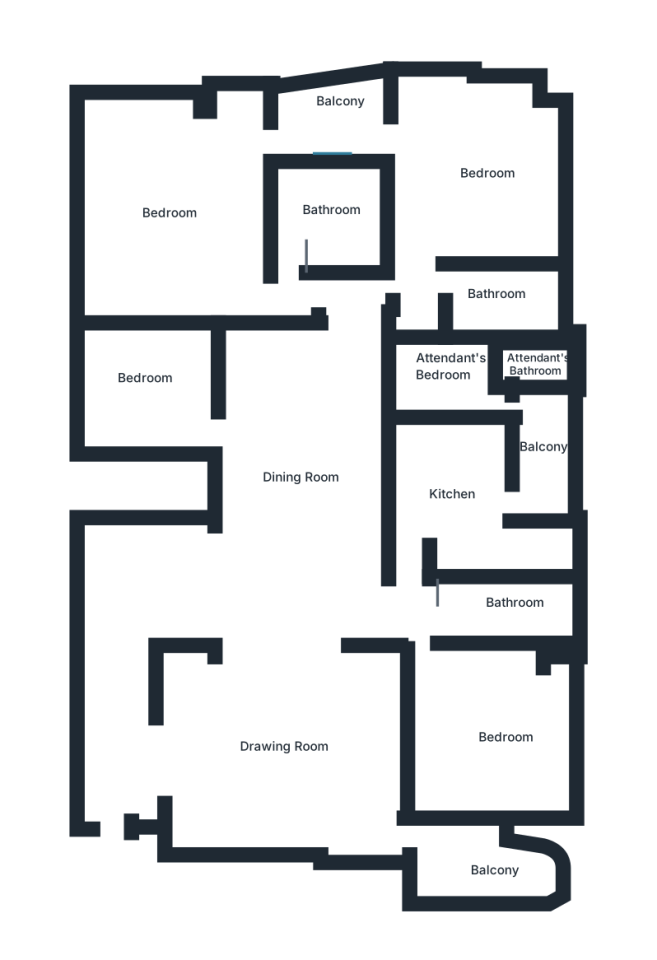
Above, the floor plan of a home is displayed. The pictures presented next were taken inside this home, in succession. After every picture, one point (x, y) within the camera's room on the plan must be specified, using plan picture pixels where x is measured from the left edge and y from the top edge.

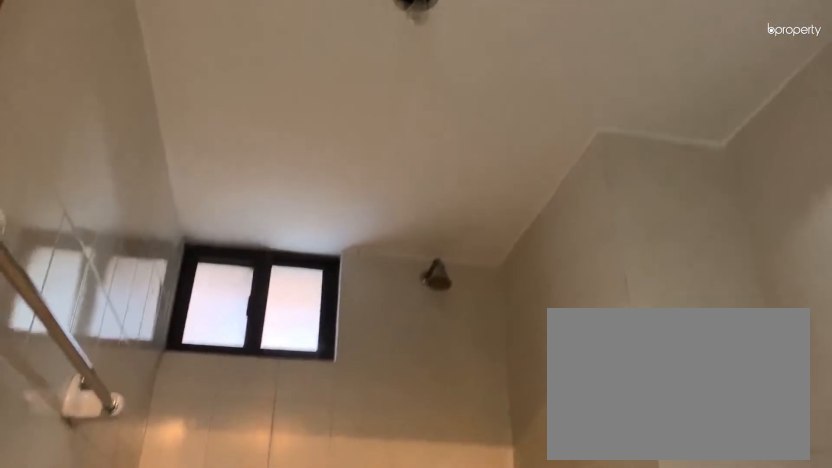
(495, 282)
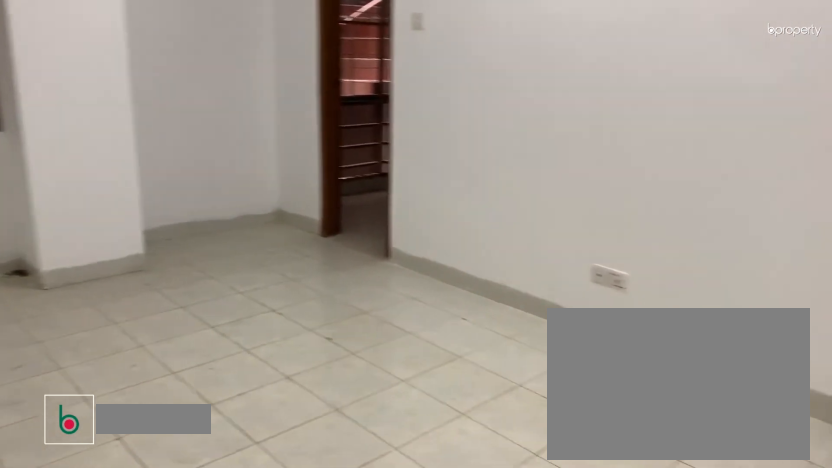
(193, 234)
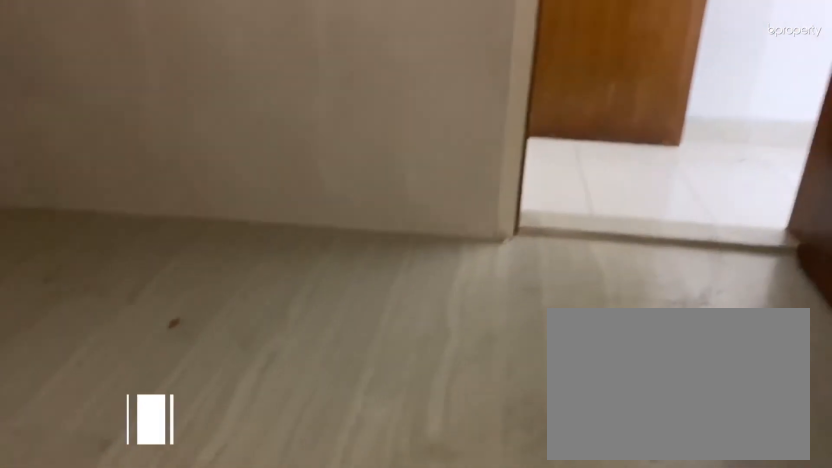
(313, 219)
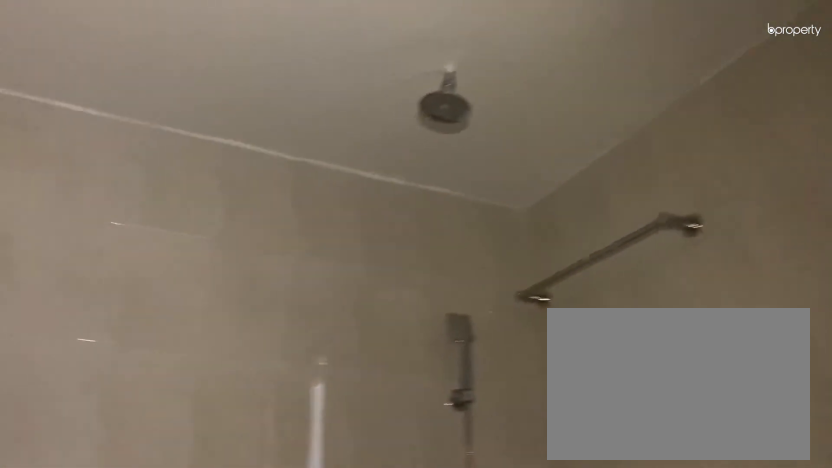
(313, 219)
